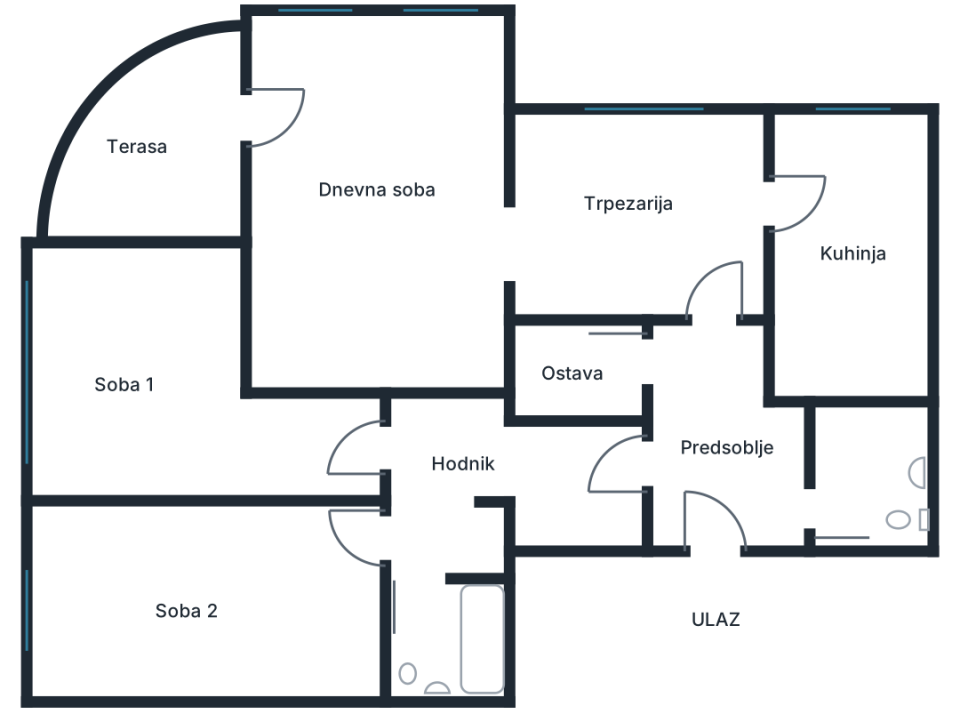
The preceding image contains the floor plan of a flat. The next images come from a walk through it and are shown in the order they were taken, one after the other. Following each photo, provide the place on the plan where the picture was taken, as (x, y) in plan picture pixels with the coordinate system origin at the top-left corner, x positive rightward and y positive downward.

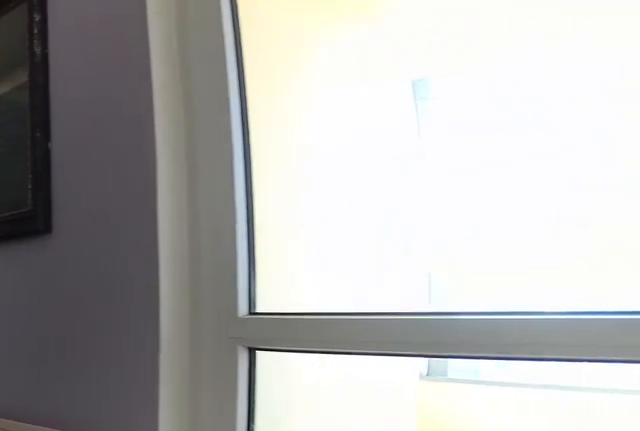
(327, 124)
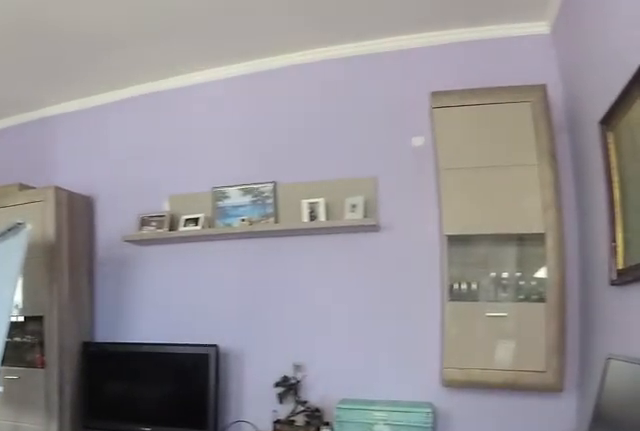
(290, 109)
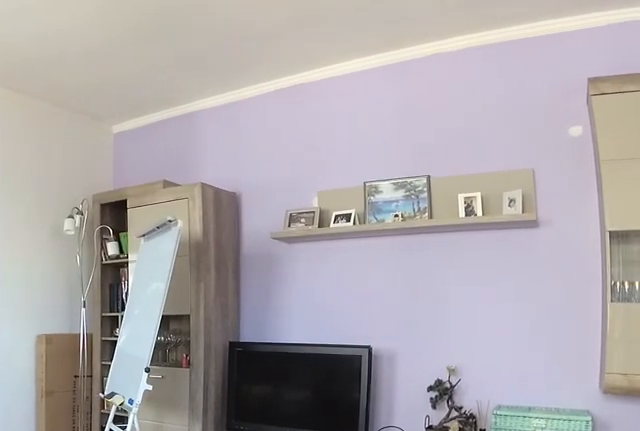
(283, 117)
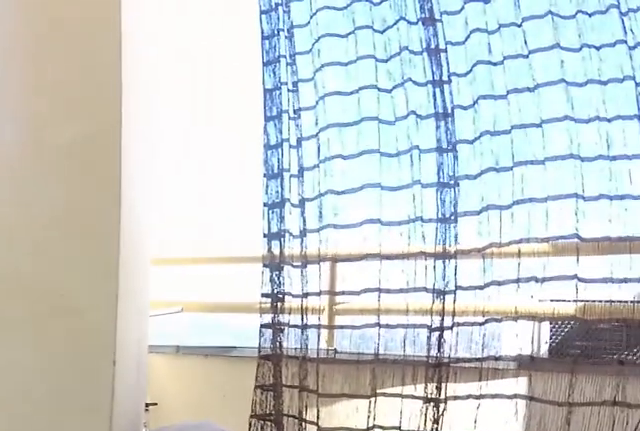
(265, 137)
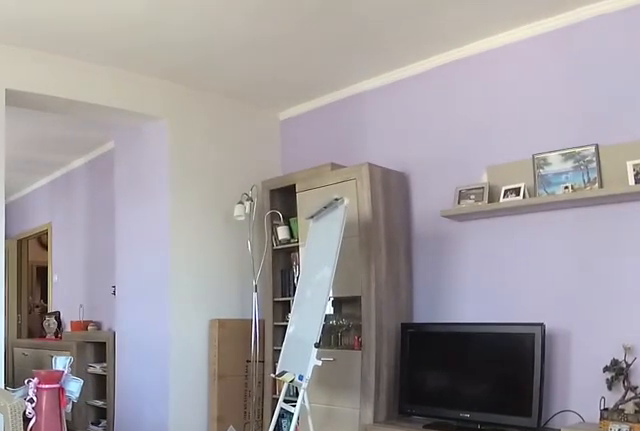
(262, 113)
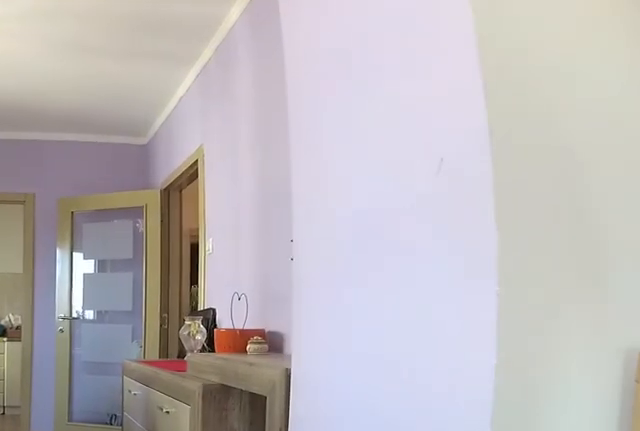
(435, 249)
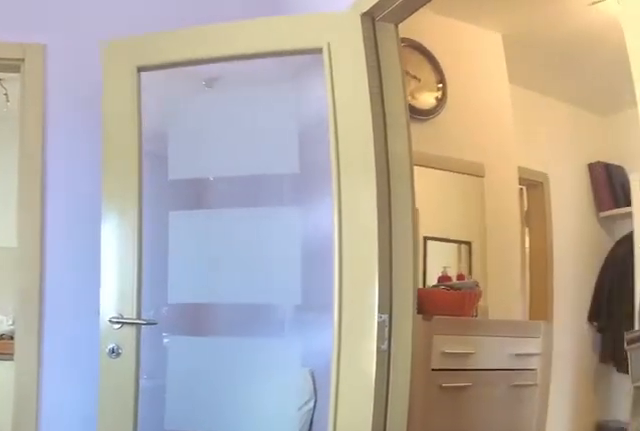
(631, 246)
